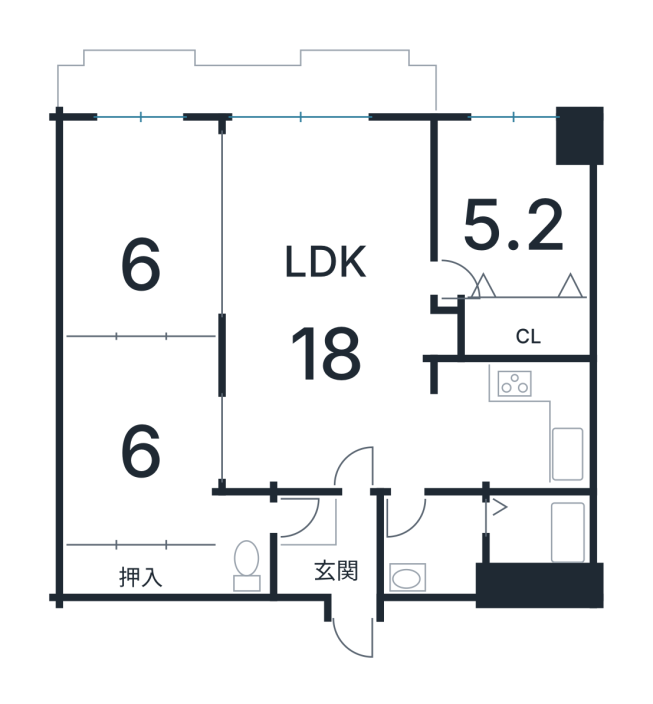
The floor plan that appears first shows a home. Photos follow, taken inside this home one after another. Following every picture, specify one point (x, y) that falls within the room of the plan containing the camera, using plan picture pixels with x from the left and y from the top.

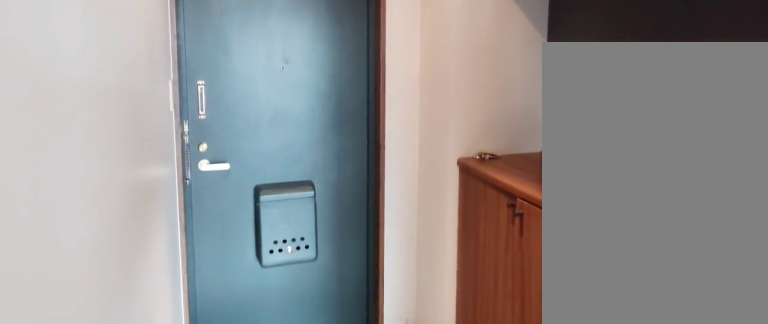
(330, 552)
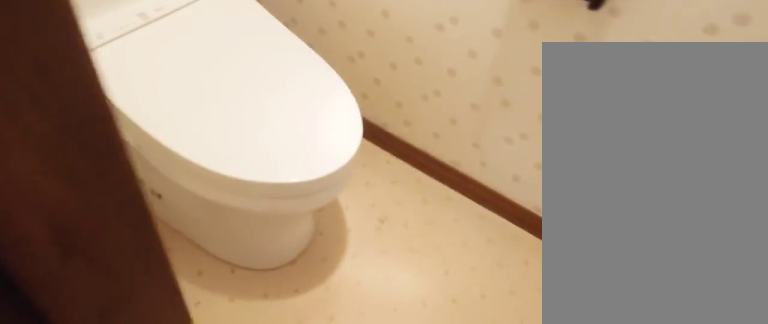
(238, 550)
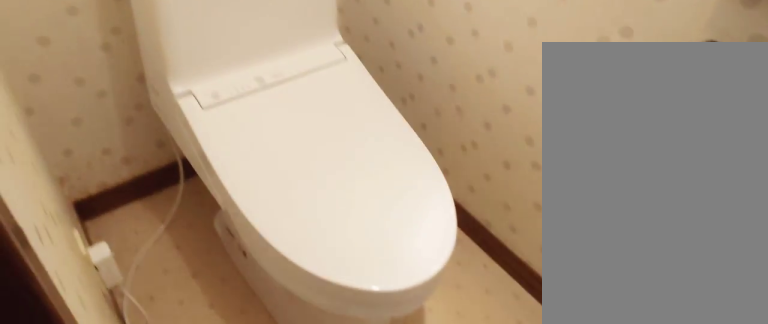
(238, 550)
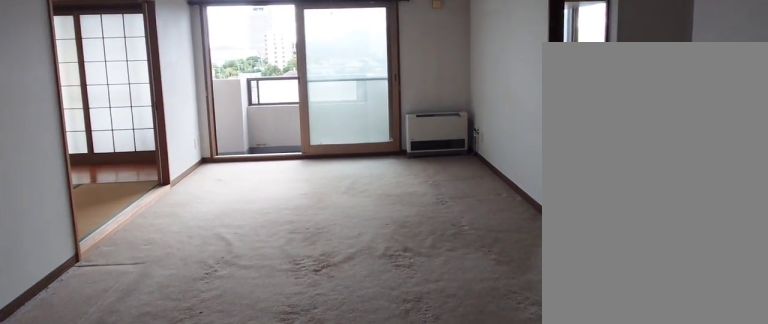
(330, 277)
